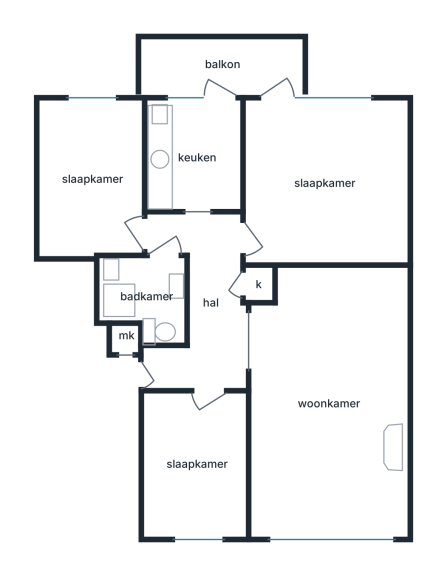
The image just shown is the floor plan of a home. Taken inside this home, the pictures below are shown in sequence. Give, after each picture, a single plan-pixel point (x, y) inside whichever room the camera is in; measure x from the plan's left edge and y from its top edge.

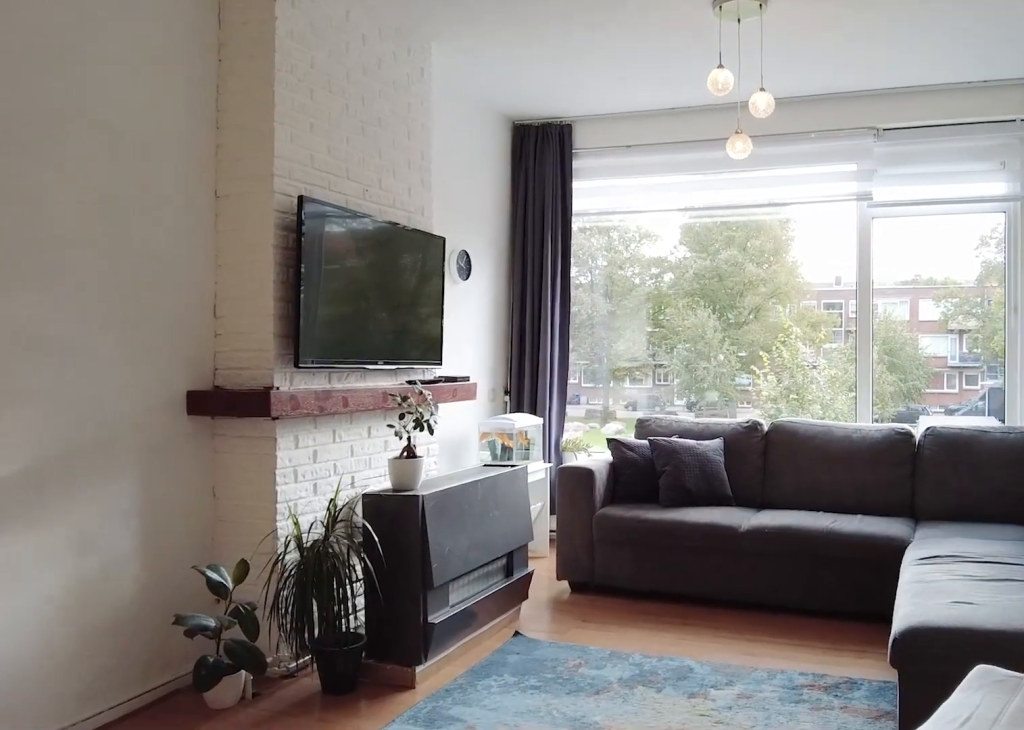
(328, 402)
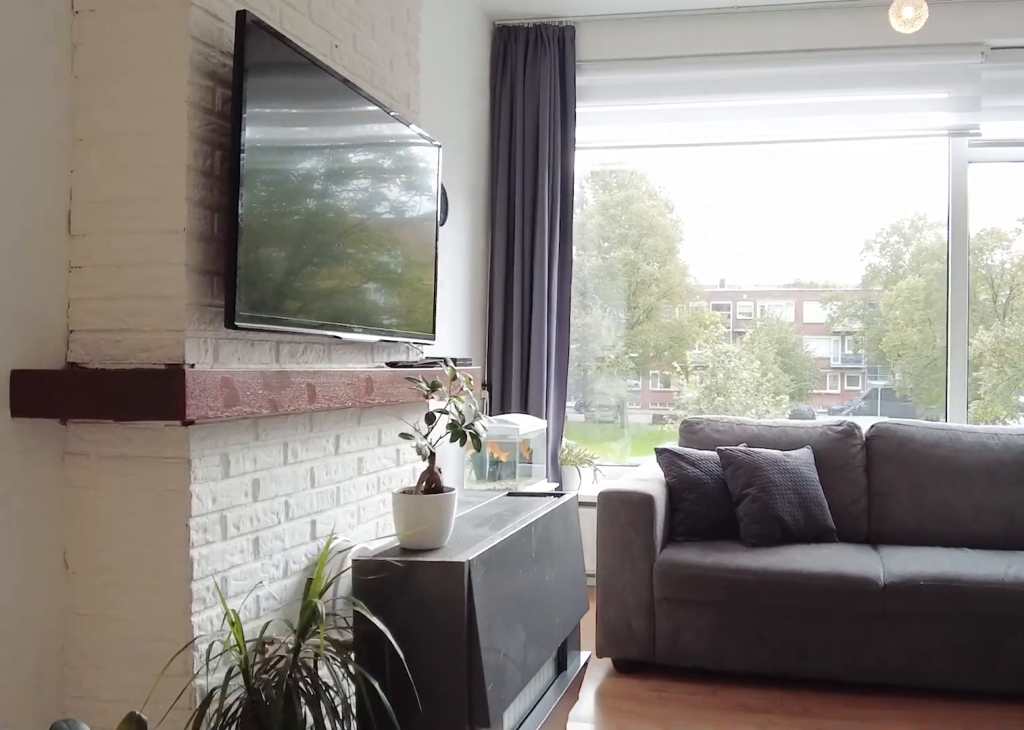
(328, 402)
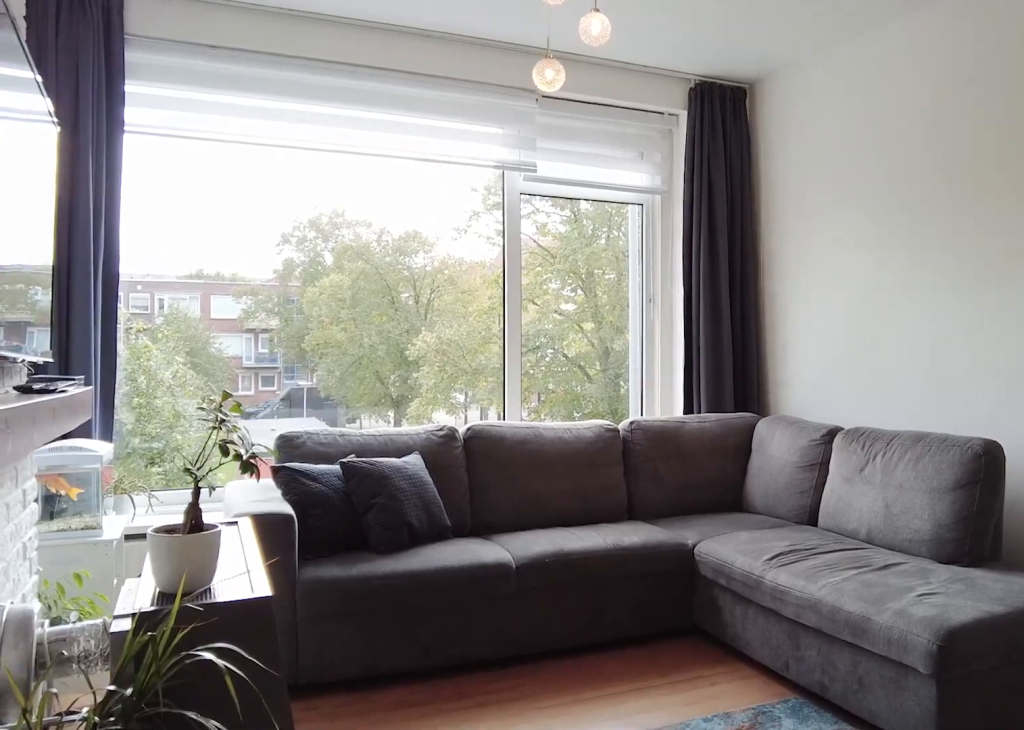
(328, 402)
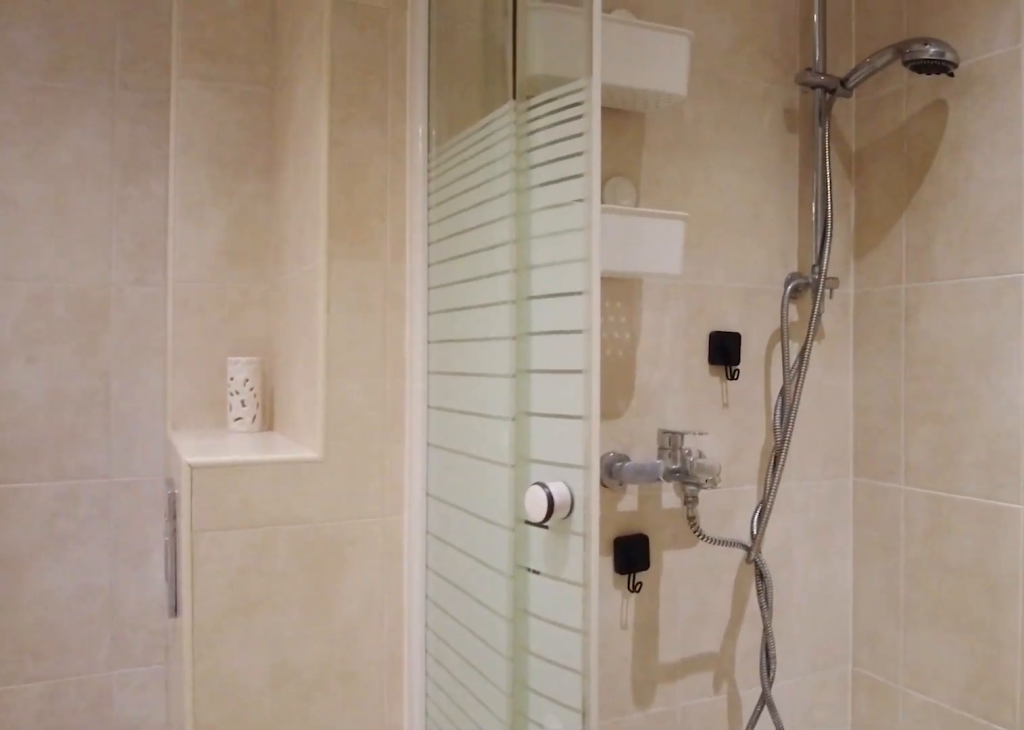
(147, 295)
